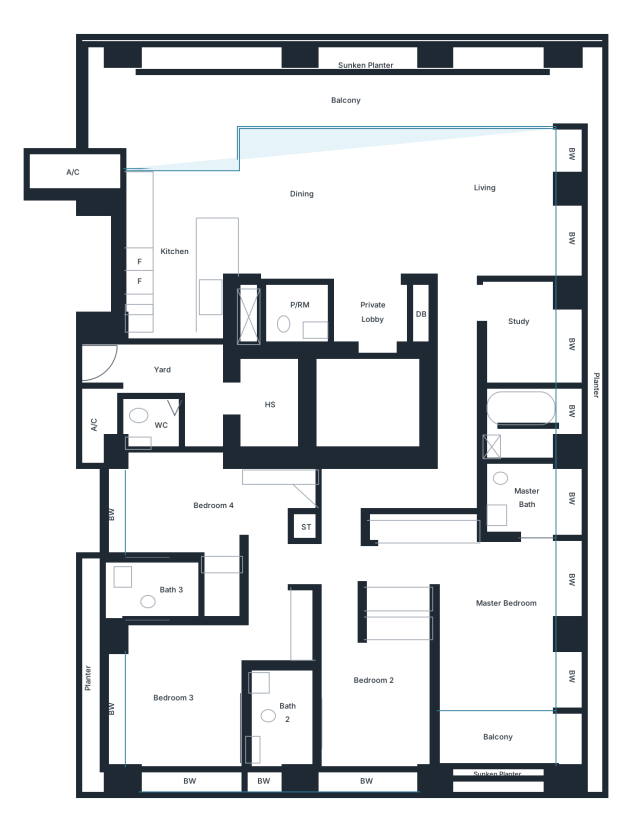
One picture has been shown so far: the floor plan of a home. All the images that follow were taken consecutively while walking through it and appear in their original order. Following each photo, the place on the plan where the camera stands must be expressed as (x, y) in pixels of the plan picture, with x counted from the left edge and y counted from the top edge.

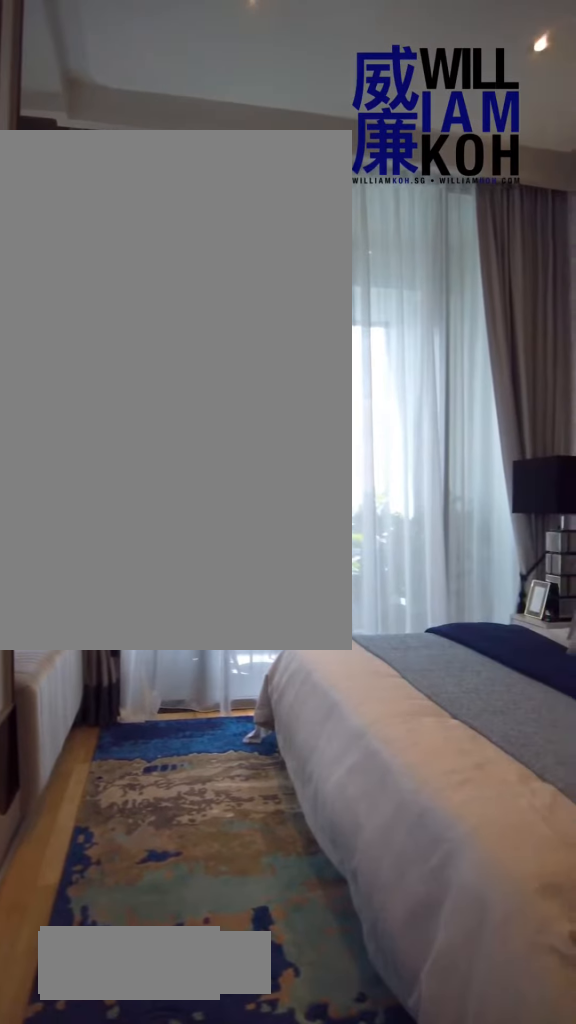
(541, 564)
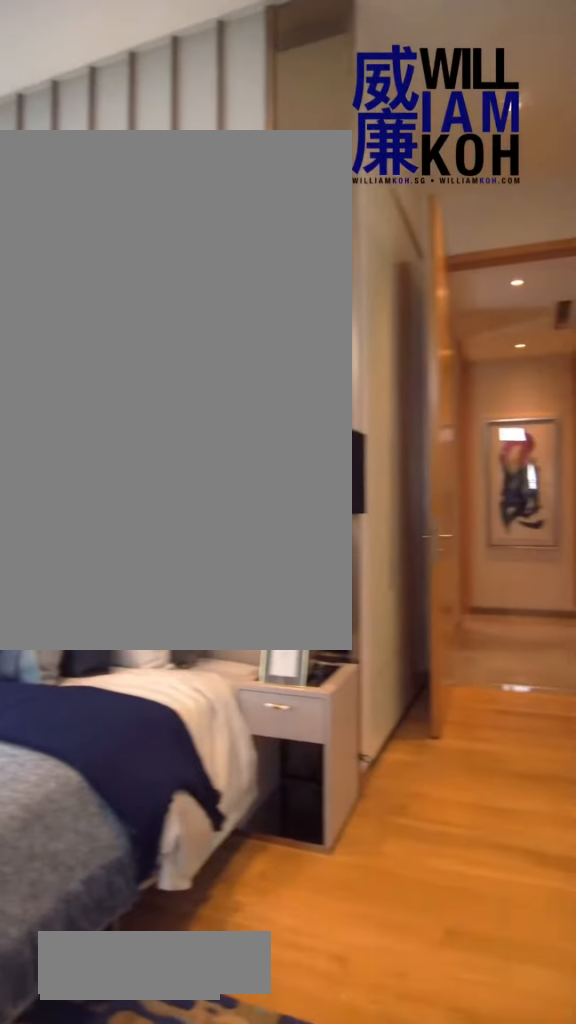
(541, 564)
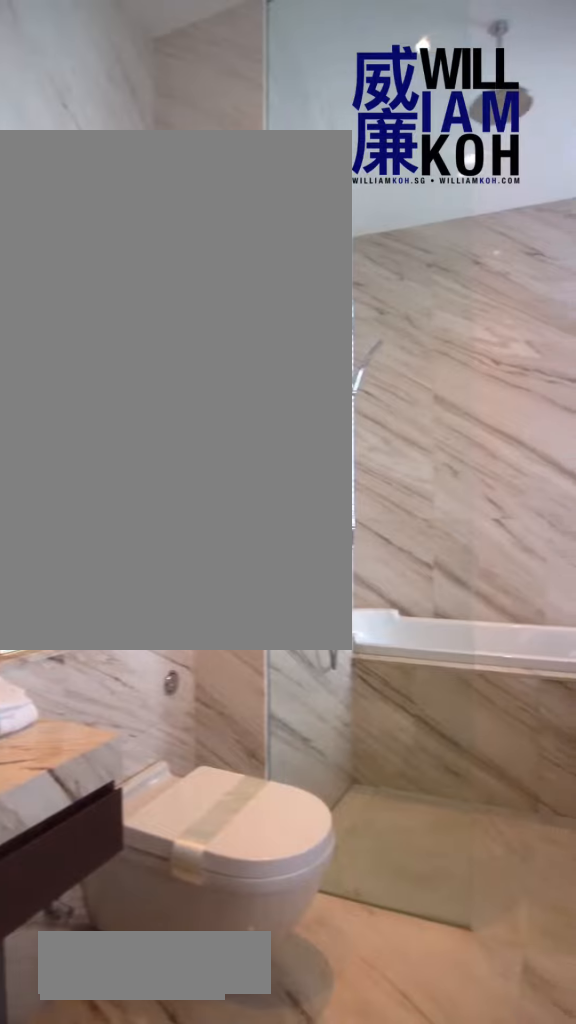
(531, 501)
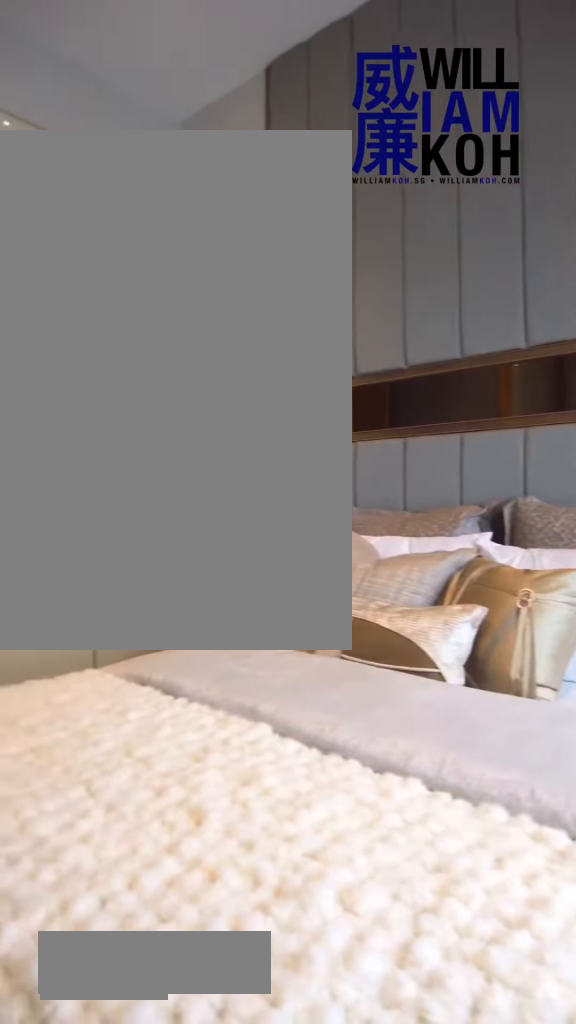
(336, 746)
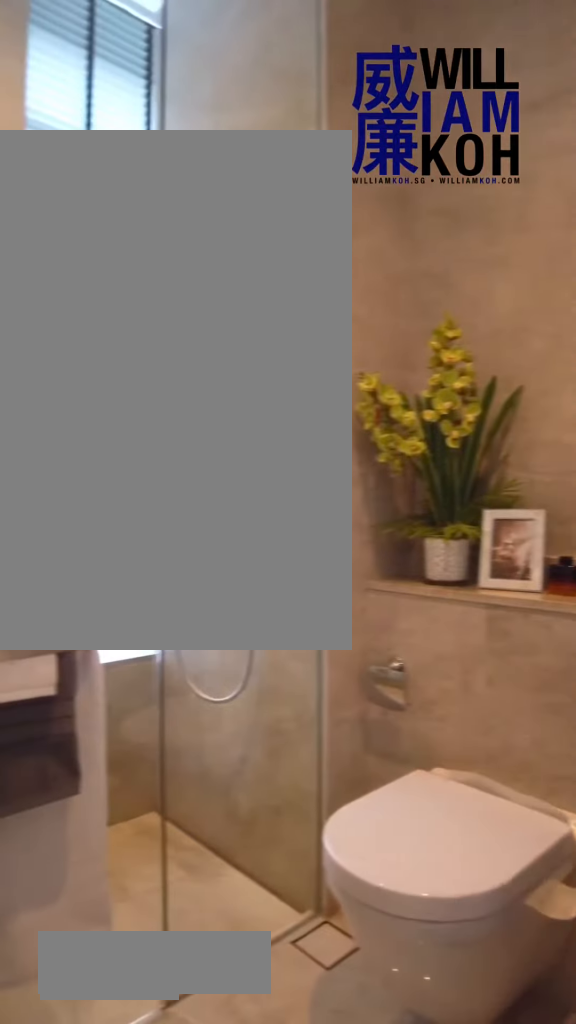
(286, 697)
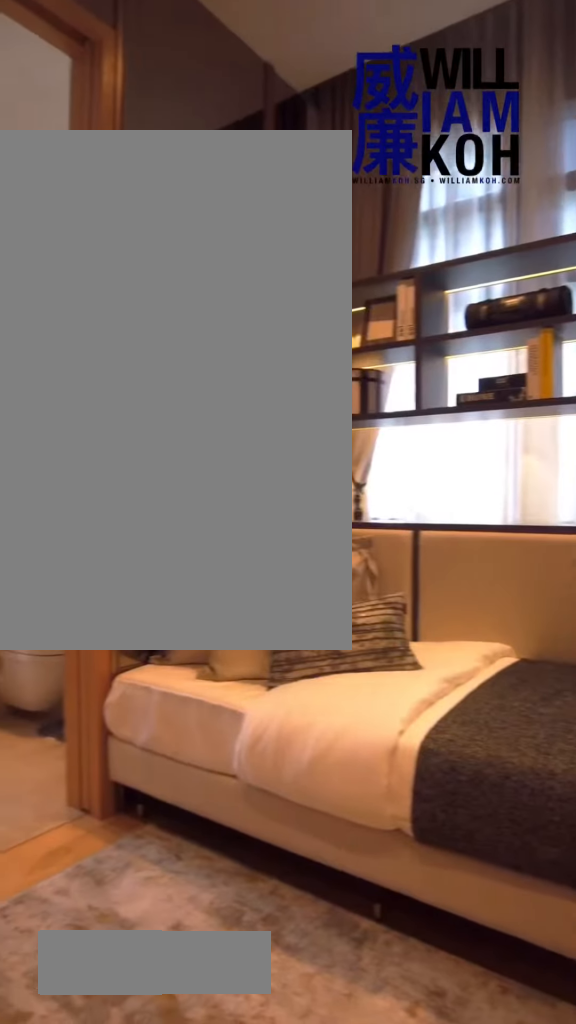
(225, 515)
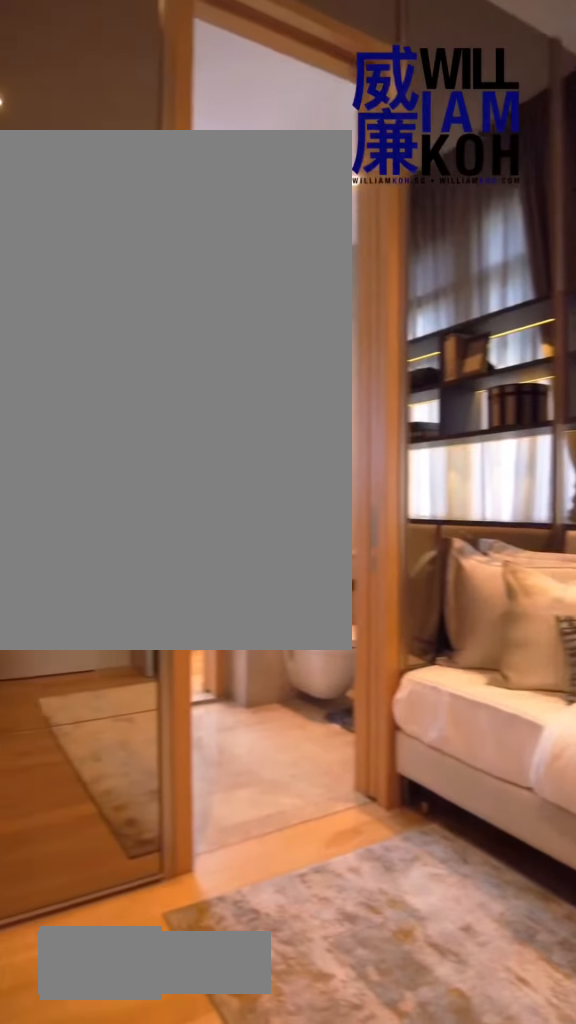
(225, 515)
